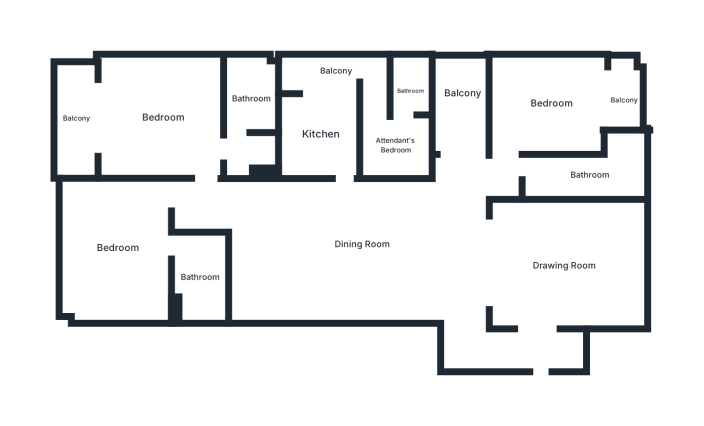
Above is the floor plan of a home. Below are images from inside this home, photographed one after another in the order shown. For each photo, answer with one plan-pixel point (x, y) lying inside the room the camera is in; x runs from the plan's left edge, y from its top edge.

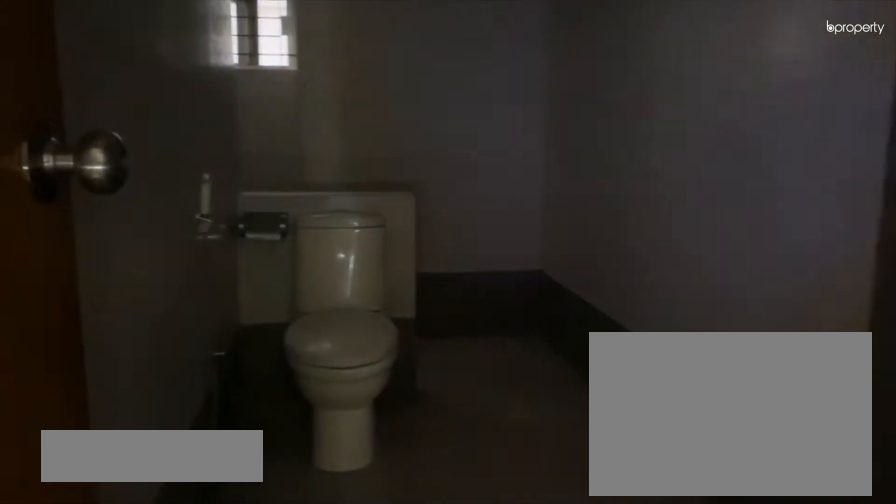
(589, 176)
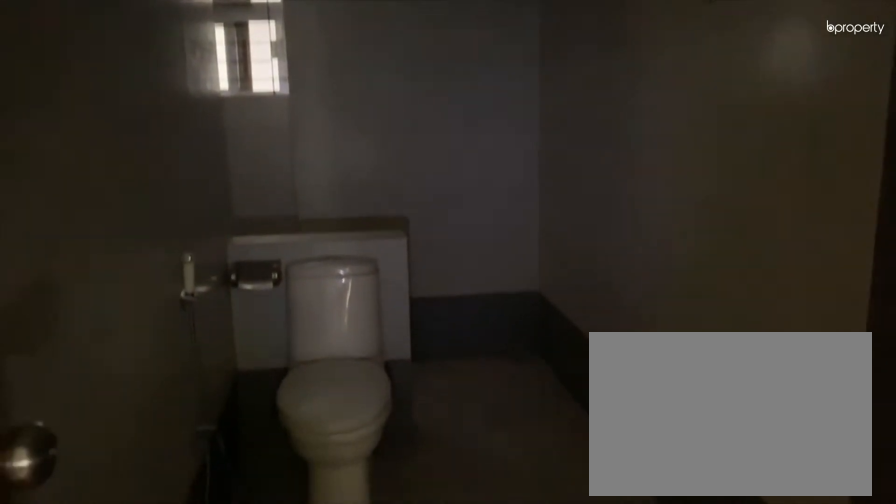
(589, 176)
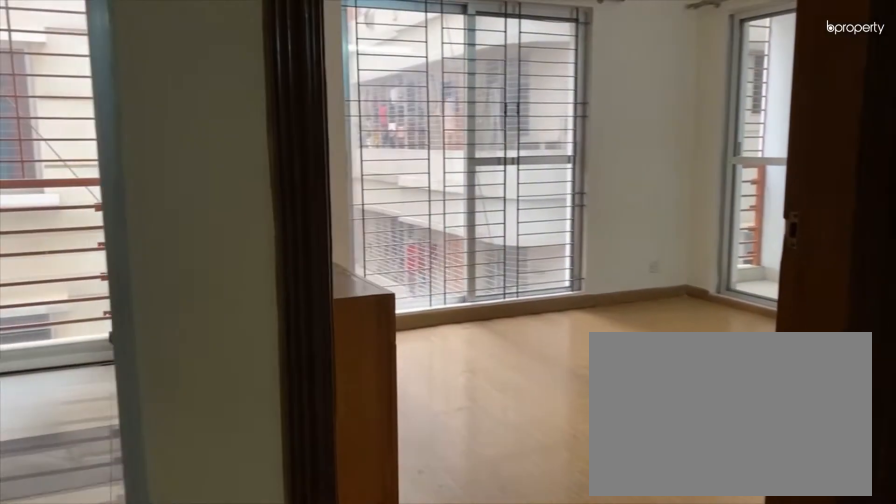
(507, 150)
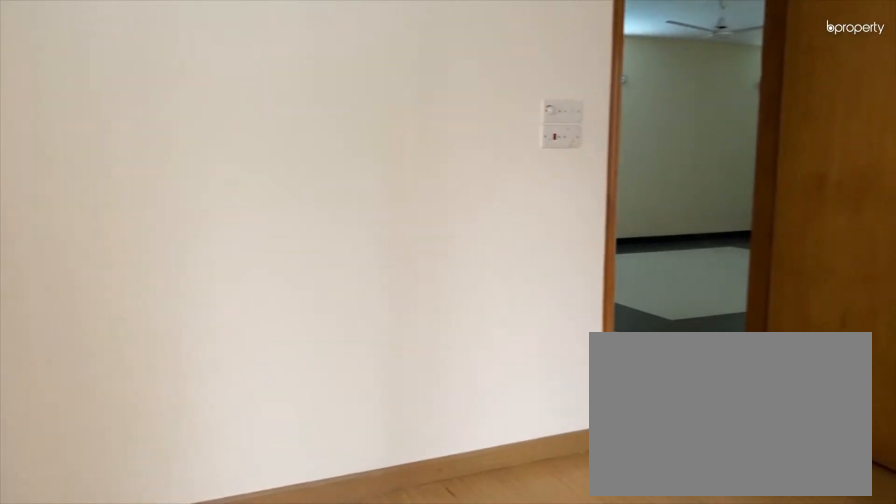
(551, 102)
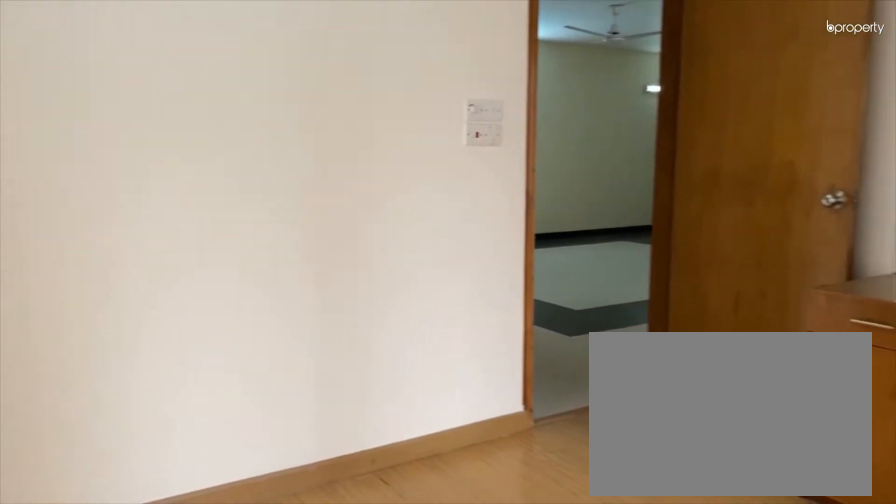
(551, 102)
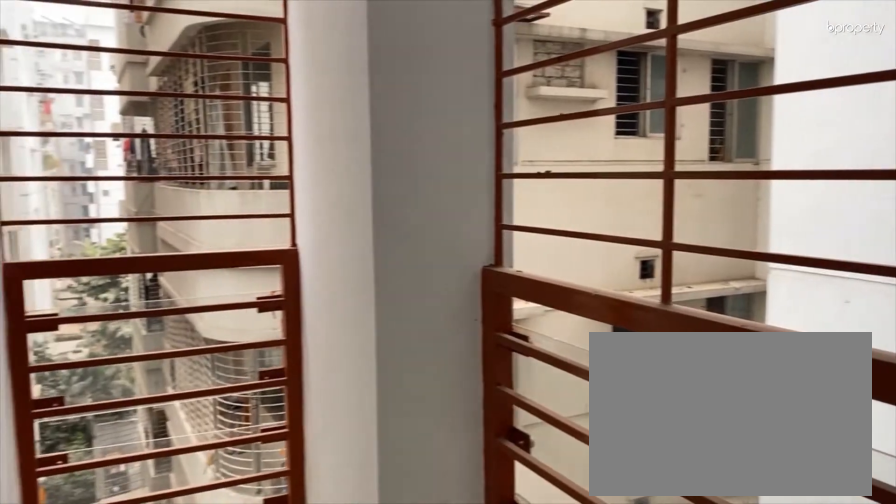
(623, 99)
